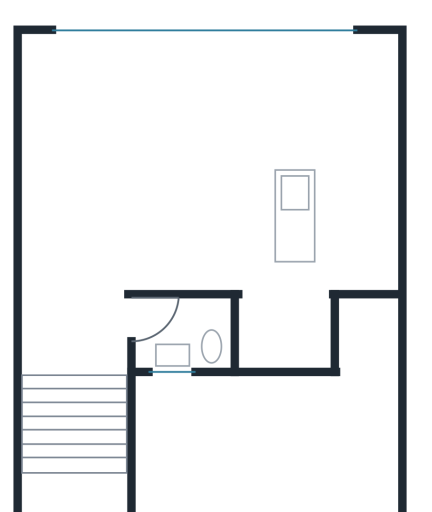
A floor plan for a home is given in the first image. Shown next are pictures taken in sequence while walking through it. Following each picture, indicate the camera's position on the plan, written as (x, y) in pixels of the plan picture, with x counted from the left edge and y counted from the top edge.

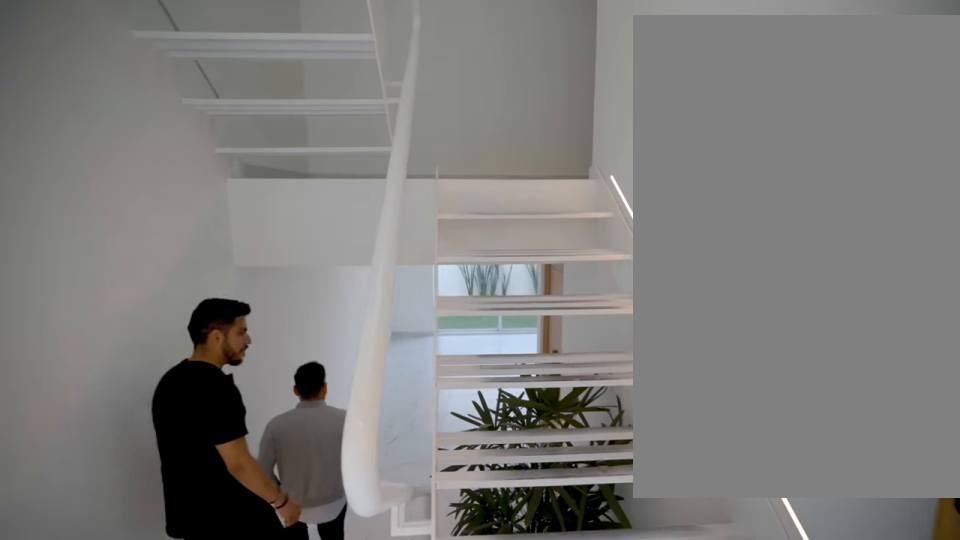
(49, 455)
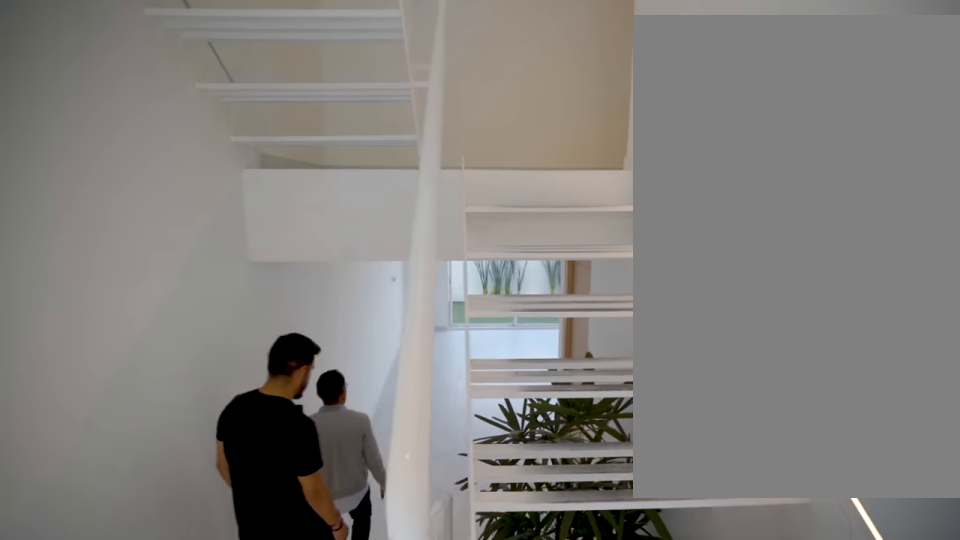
(48, 433)
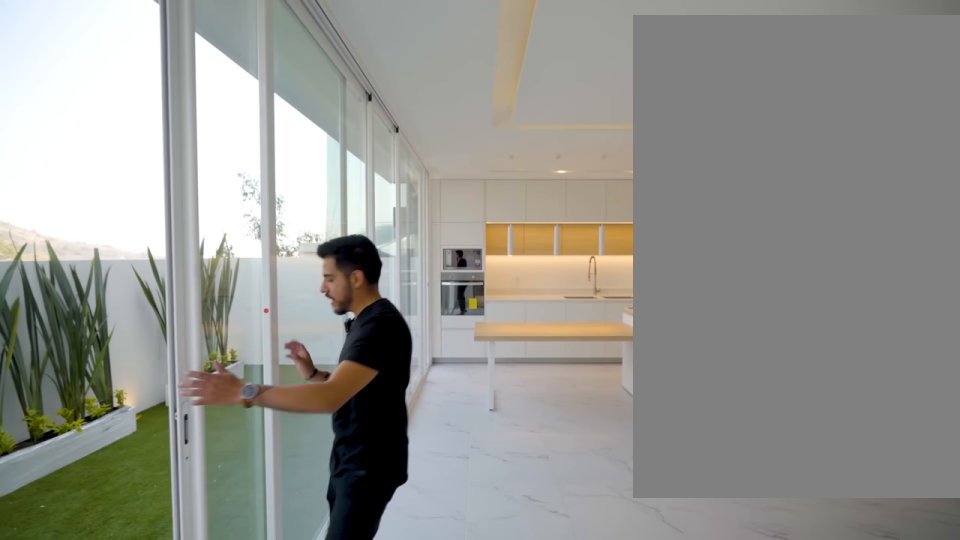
(161, 77)
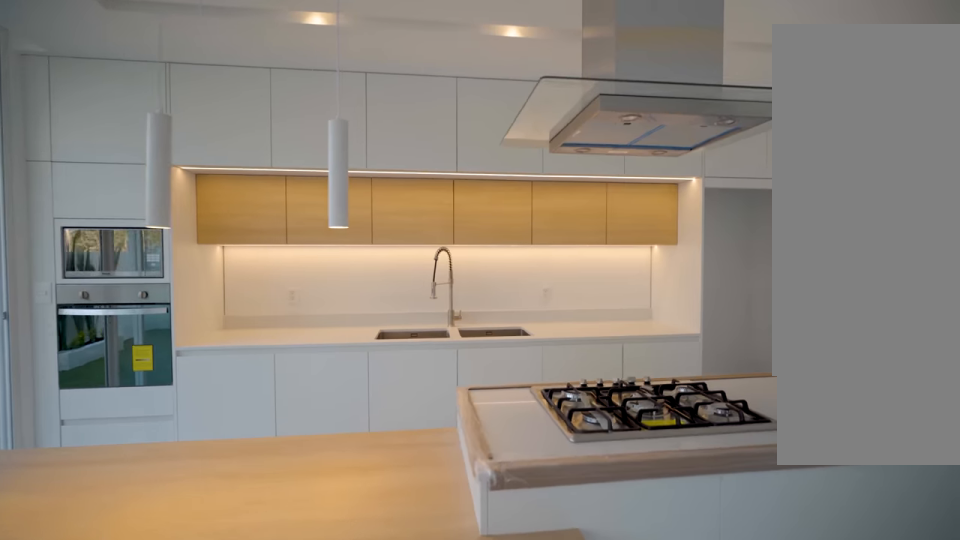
(241, 184)
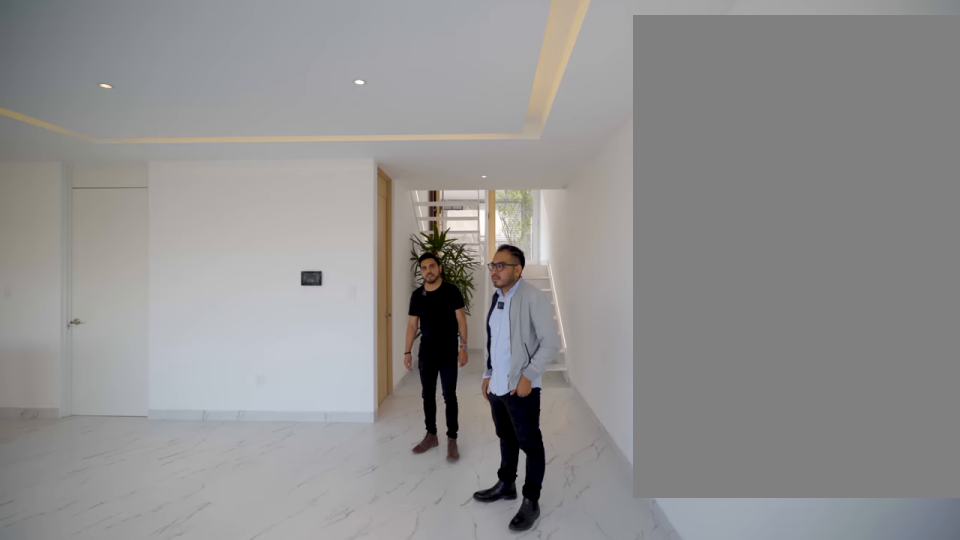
(92, 180)
